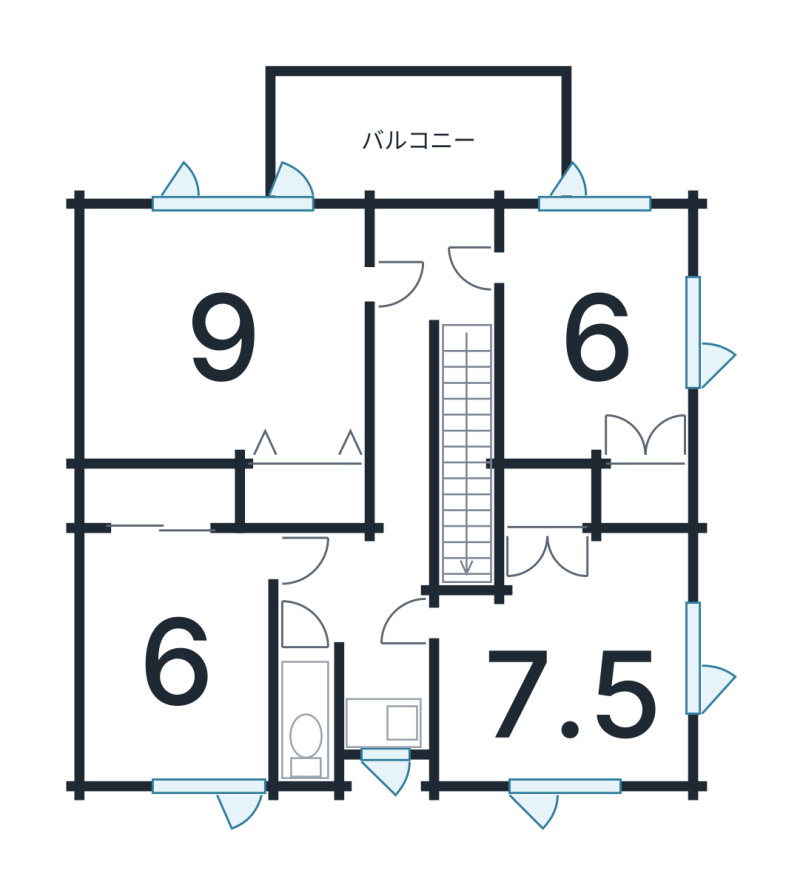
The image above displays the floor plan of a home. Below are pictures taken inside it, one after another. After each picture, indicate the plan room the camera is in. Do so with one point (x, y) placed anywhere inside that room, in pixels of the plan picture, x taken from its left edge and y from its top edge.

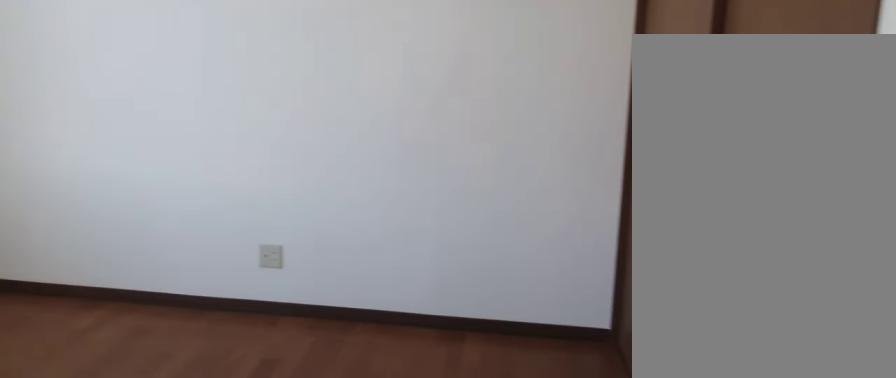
(168, 664)
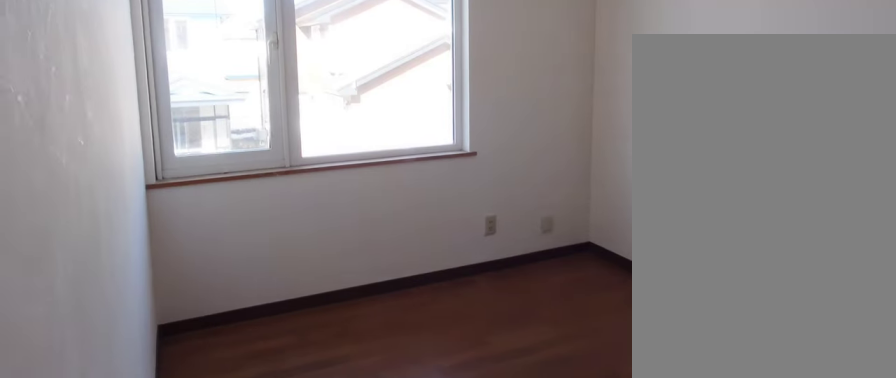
(168, 664)
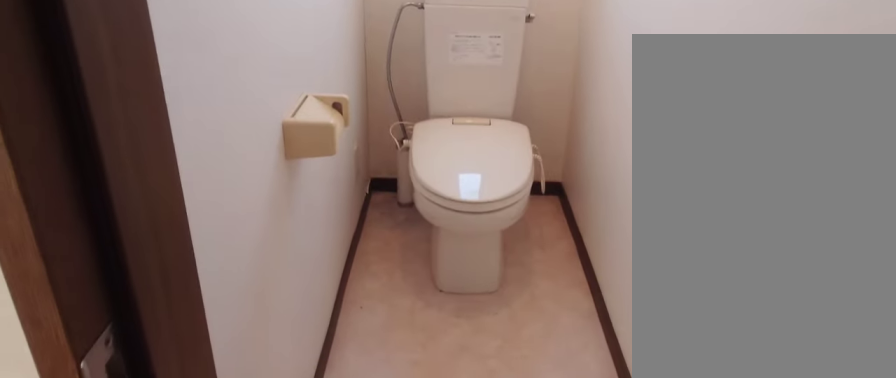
(302, 740)
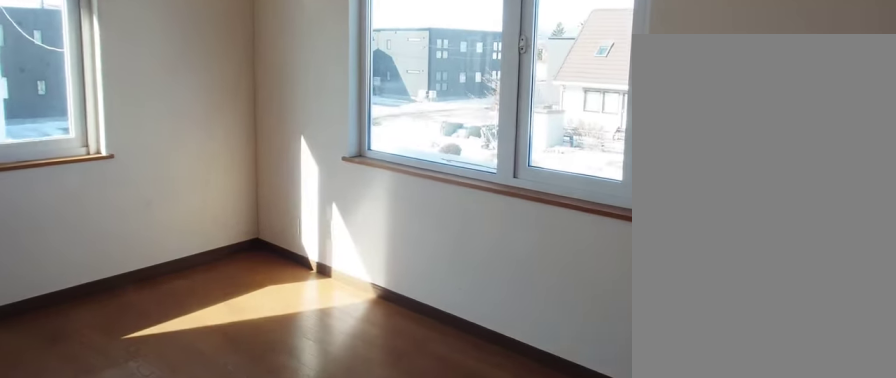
(567, 681)
